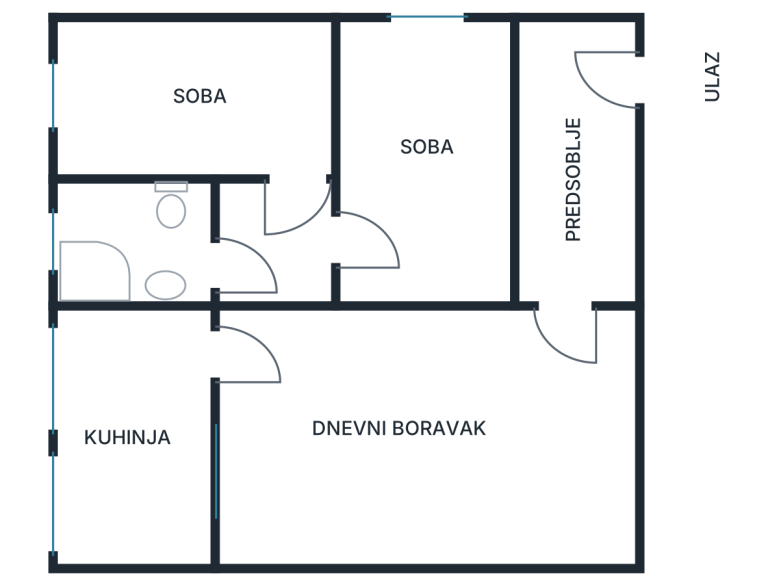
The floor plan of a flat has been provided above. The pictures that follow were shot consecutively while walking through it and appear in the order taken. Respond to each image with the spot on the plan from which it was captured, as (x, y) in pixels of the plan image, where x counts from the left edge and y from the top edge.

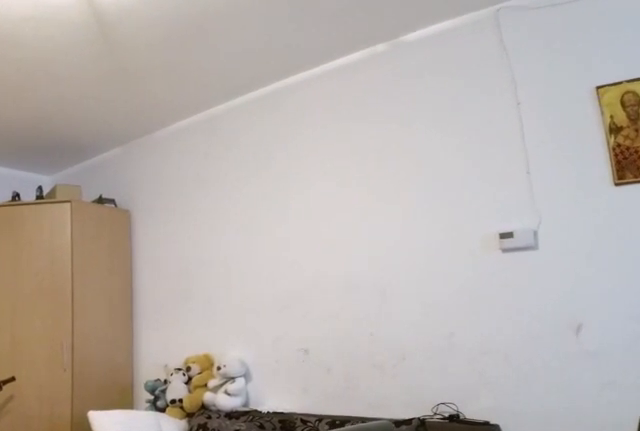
(253, 333)
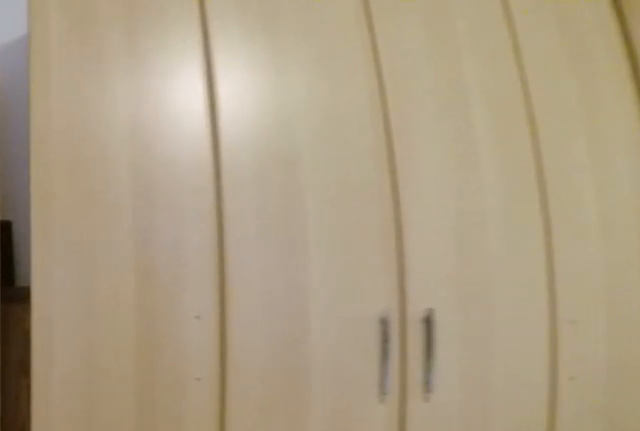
(471, 402)
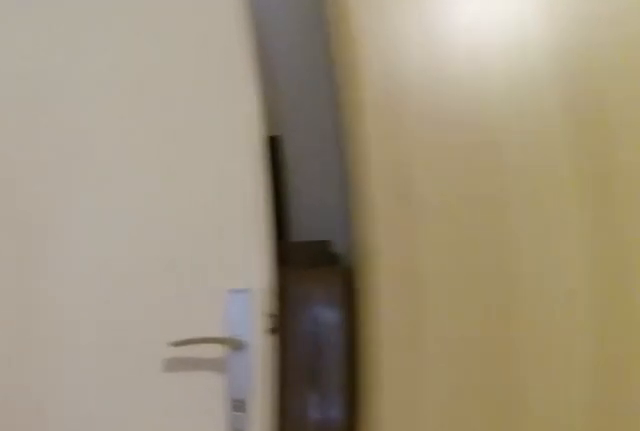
(550, 383)
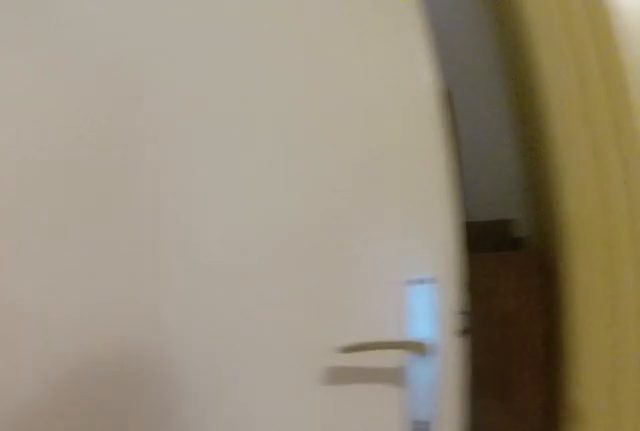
(560, 367)
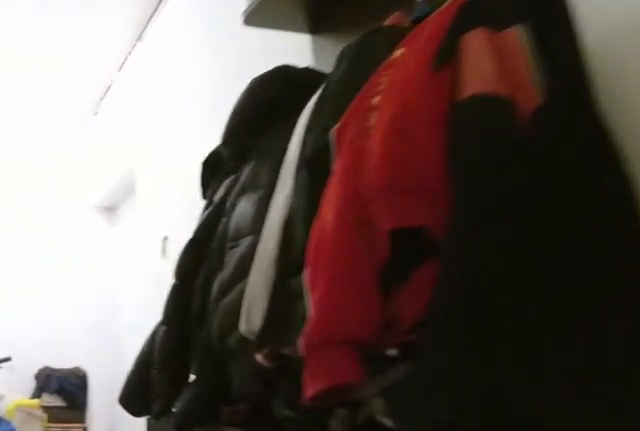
(578, 314)
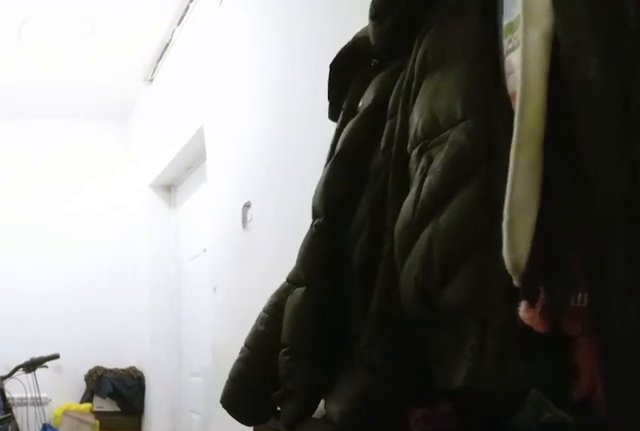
(577, 269)
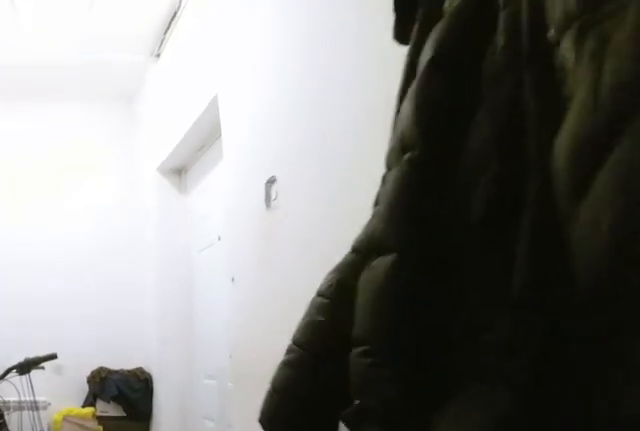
(576, 247)
